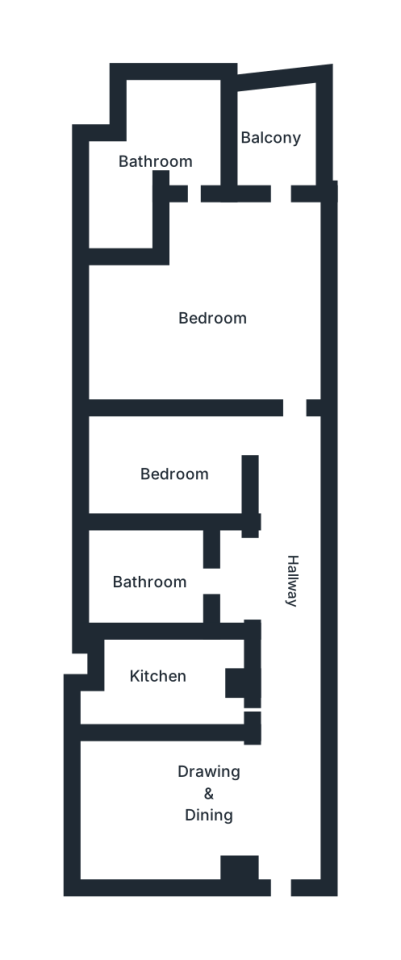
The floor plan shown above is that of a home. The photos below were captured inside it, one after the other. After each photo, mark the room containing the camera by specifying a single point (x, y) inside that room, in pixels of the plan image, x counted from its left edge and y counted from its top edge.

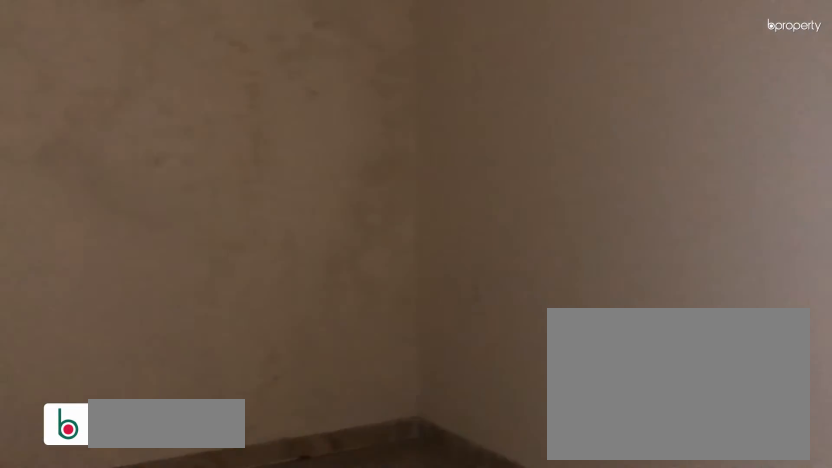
(209, 785)
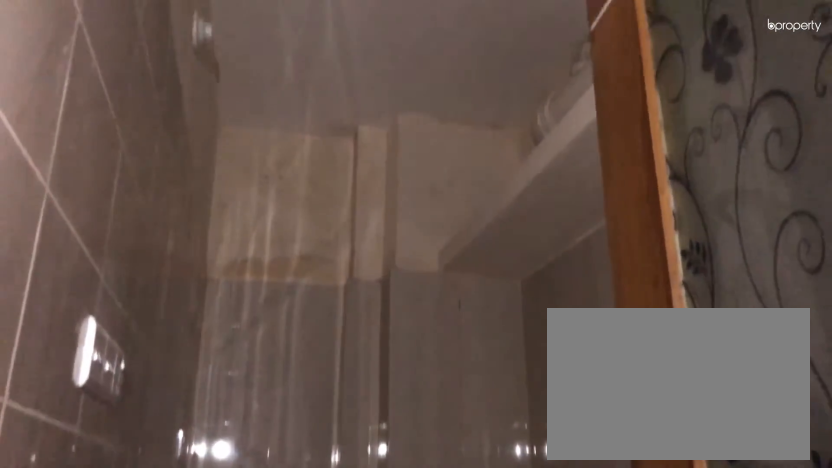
(162, 678)
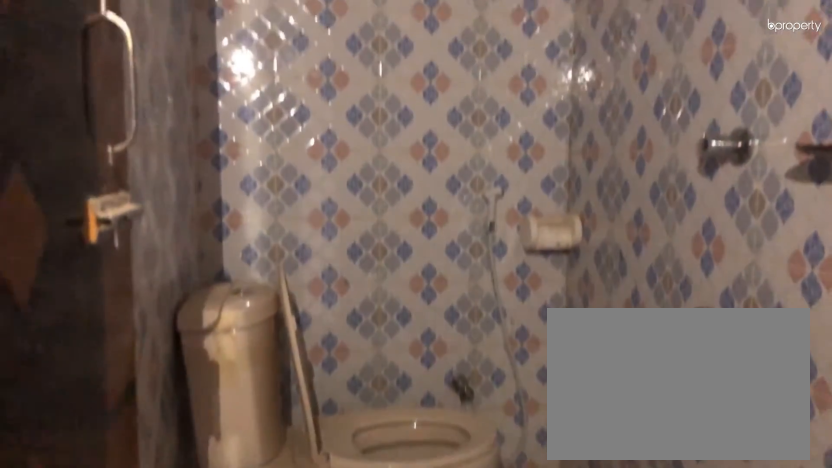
(149, 580)
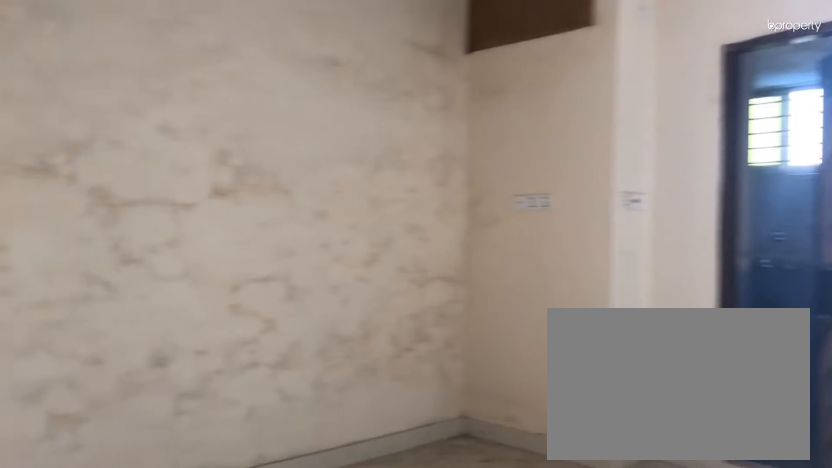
(211, 316)
